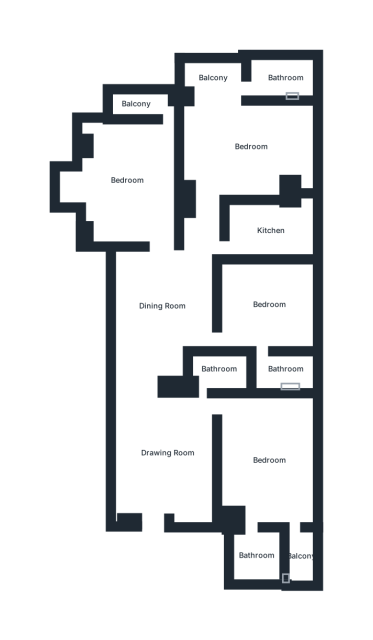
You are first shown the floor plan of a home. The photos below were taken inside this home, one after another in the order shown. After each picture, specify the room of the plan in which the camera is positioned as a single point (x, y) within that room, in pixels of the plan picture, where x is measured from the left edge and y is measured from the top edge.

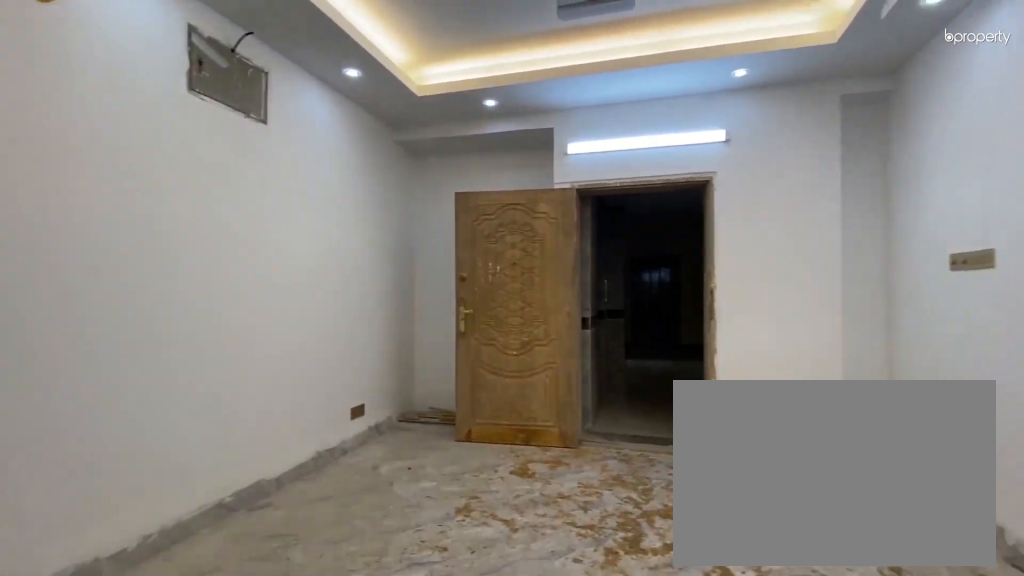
(165, 453)
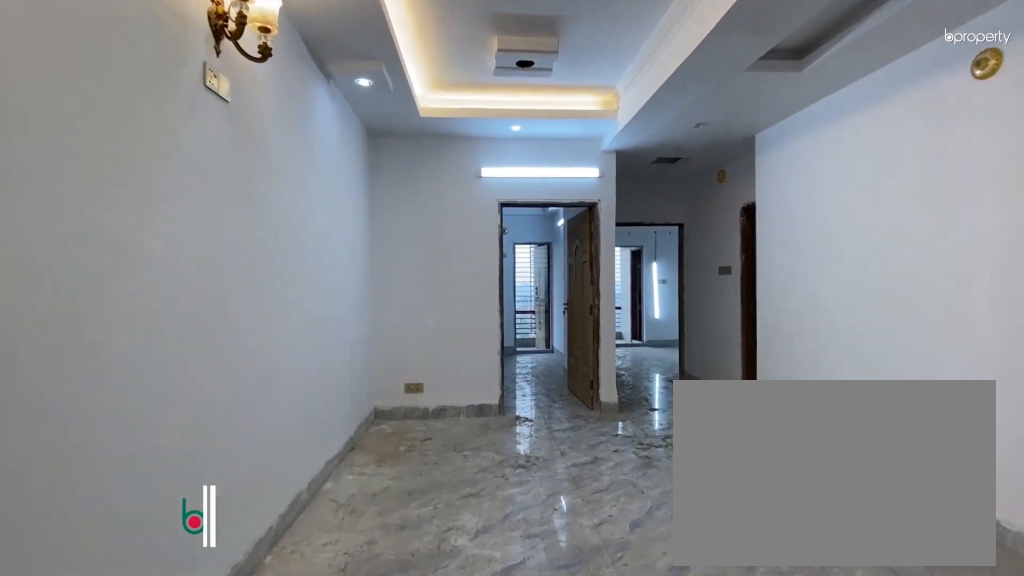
(161, 305)
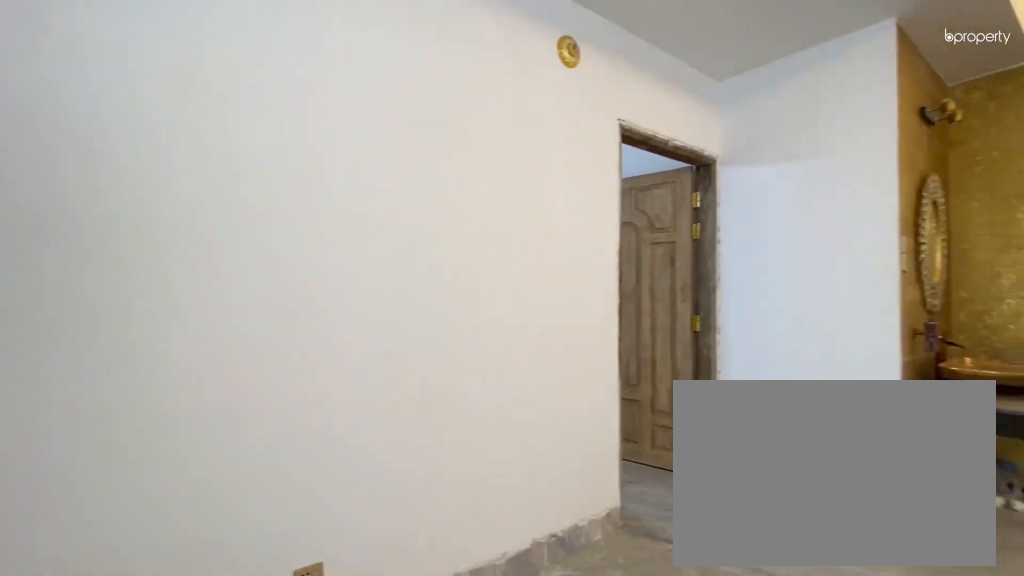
(161, 305)
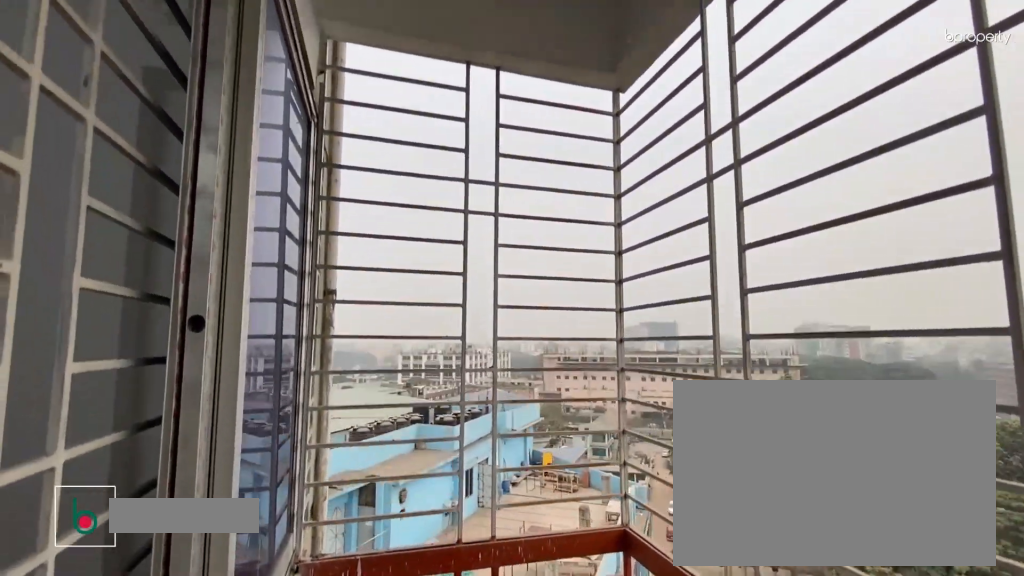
(137, 104)
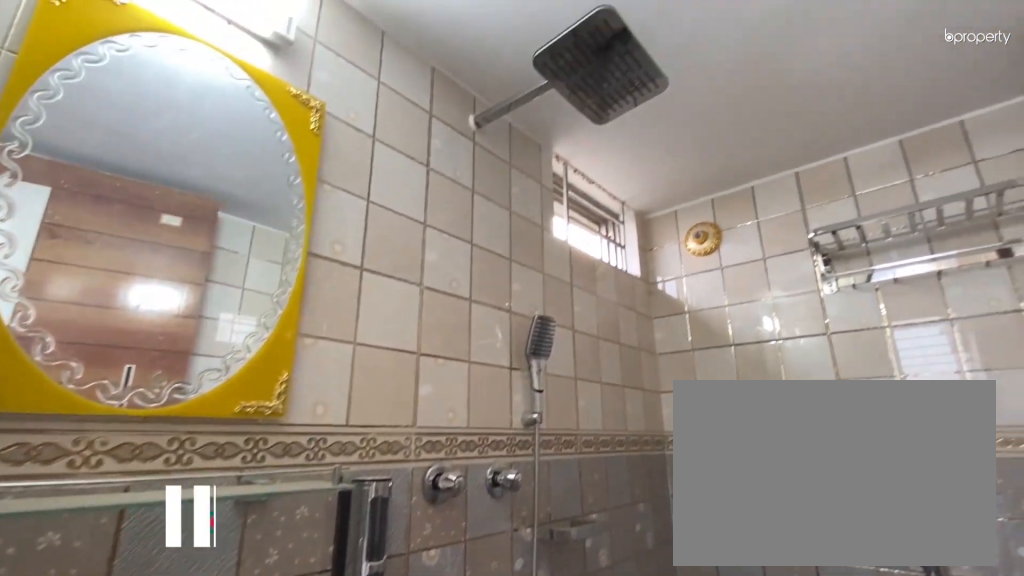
(283, 76)
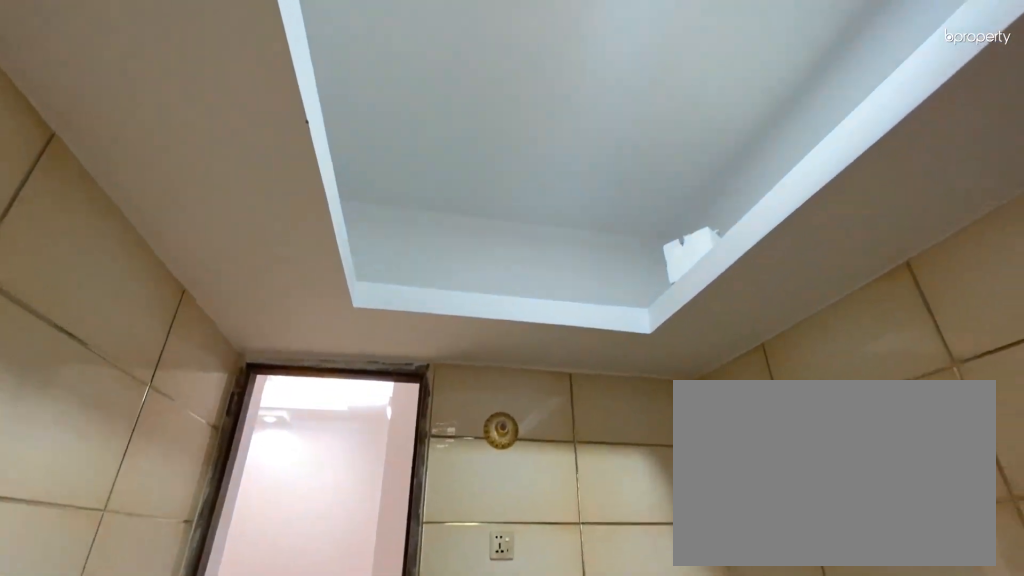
(270, 229)
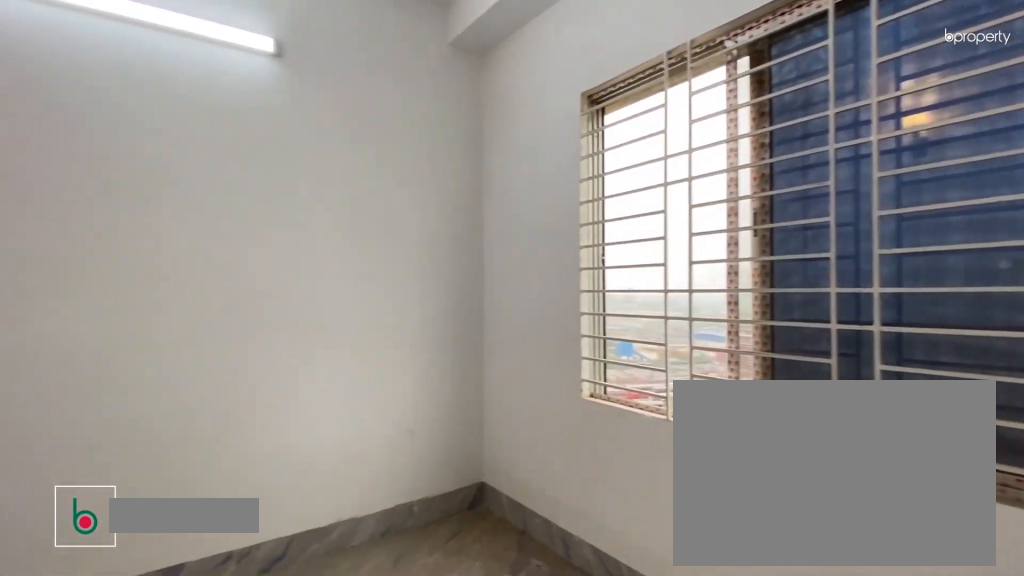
(270, 307)
